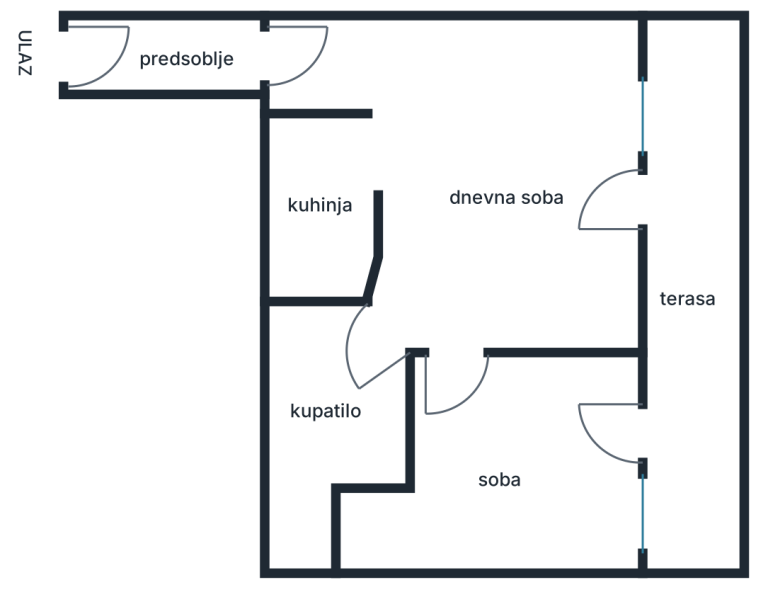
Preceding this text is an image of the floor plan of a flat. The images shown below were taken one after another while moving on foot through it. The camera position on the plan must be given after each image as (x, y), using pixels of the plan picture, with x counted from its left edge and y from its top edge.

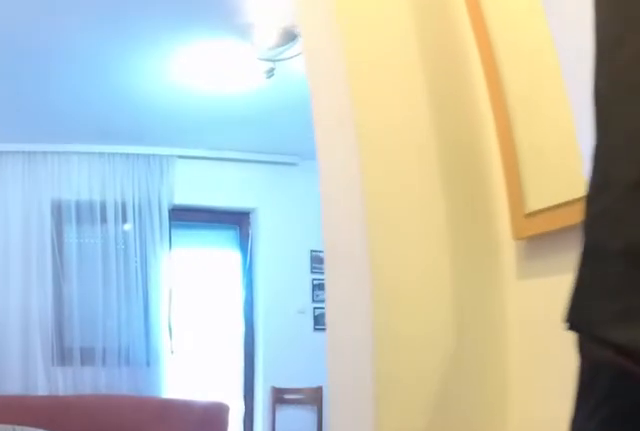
(280, 55)
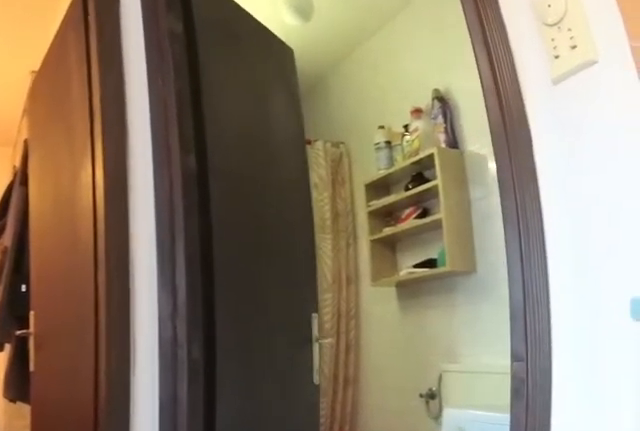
(423, 232)
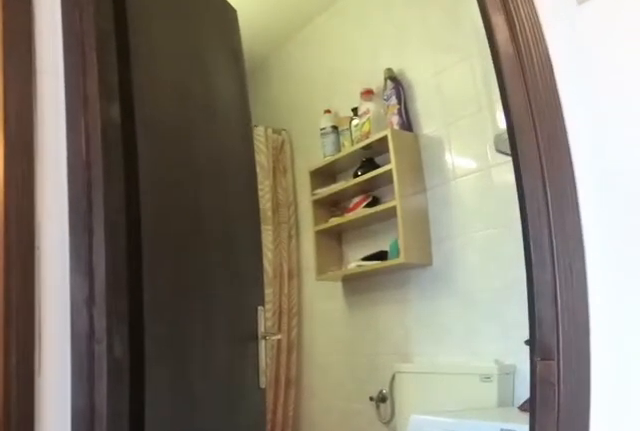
(419, 249)
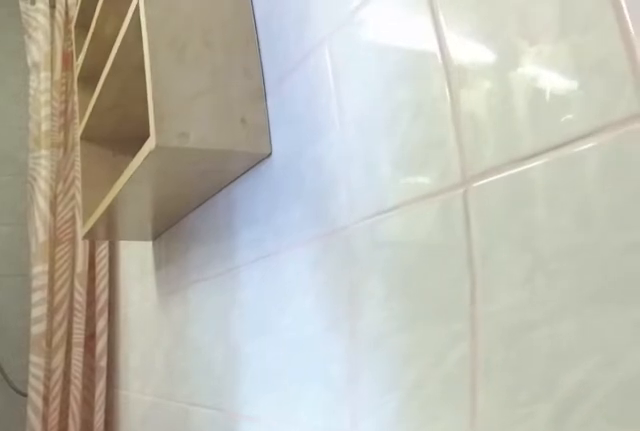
(343, 318)
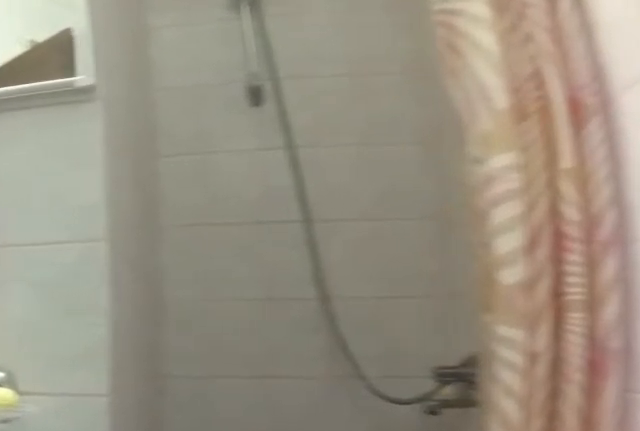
(313, 409)
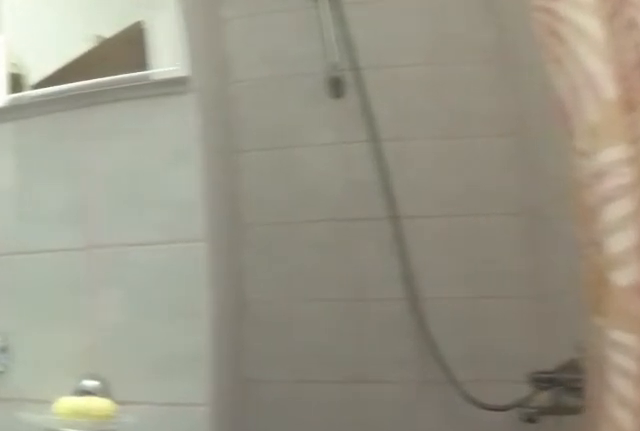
(320, 399)
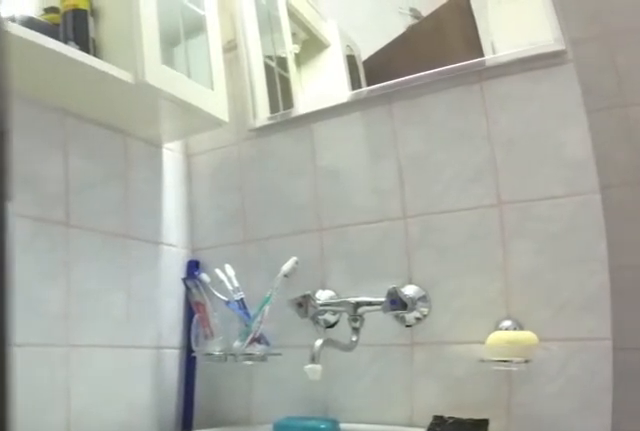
(396, 312)
